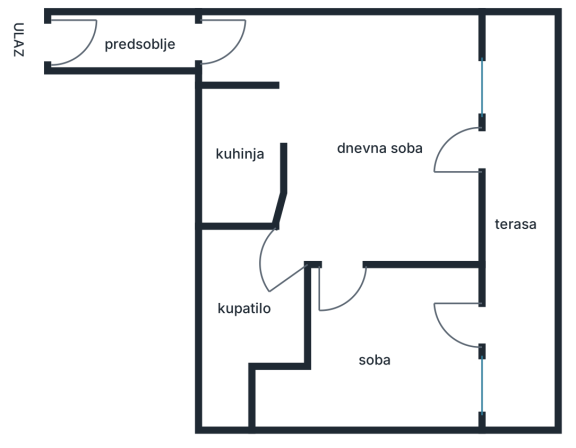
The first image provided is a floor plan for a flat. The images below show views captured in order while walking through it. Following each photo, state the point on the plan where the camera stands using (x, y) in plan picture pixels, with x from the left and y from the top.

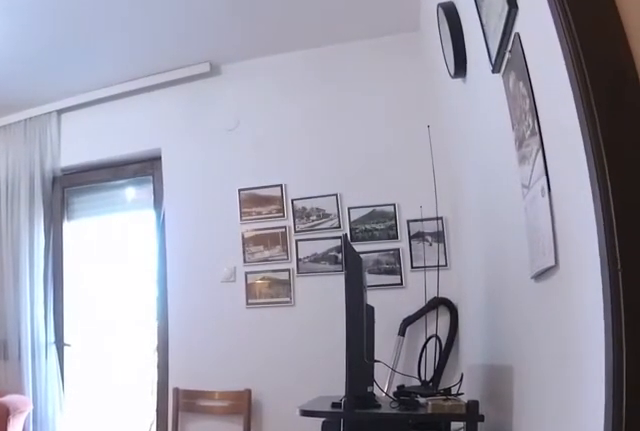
(299, 233)
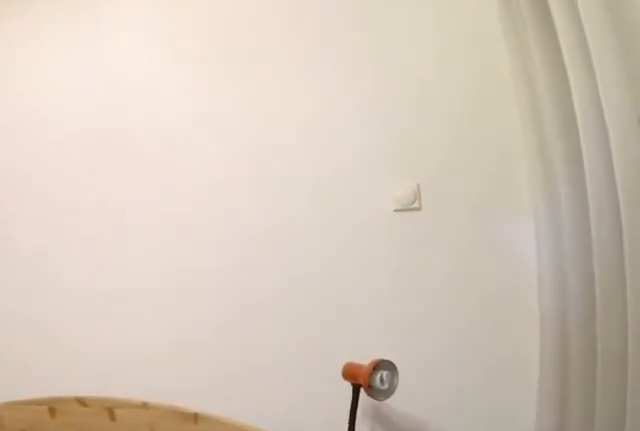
(335, 297)
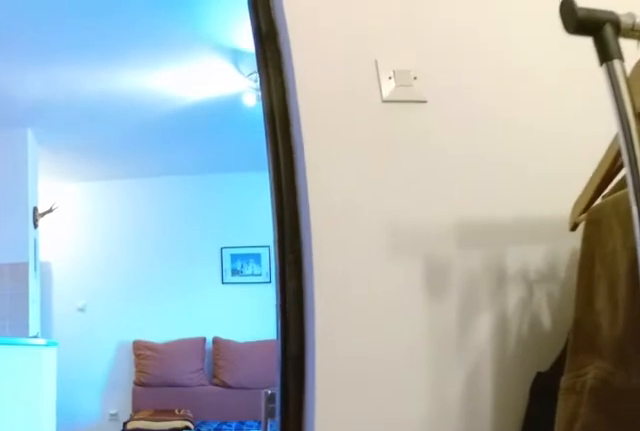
(340, 318)
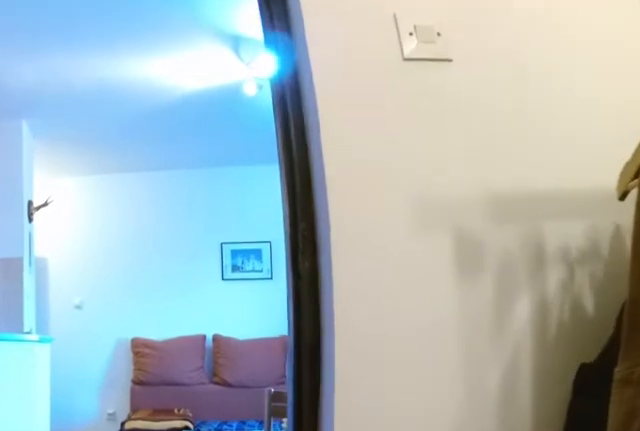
(339, 315)
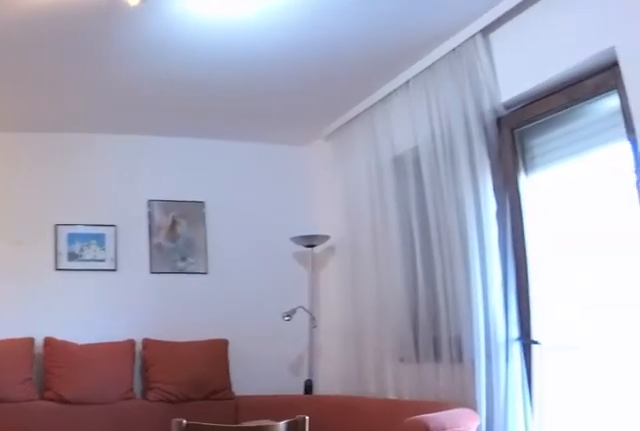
(339, 290)
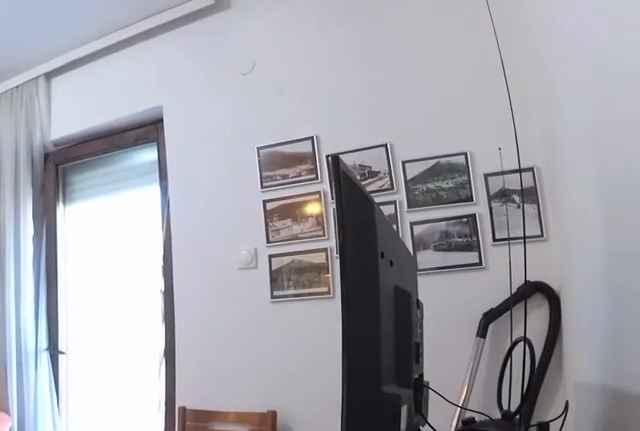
(357, 243)
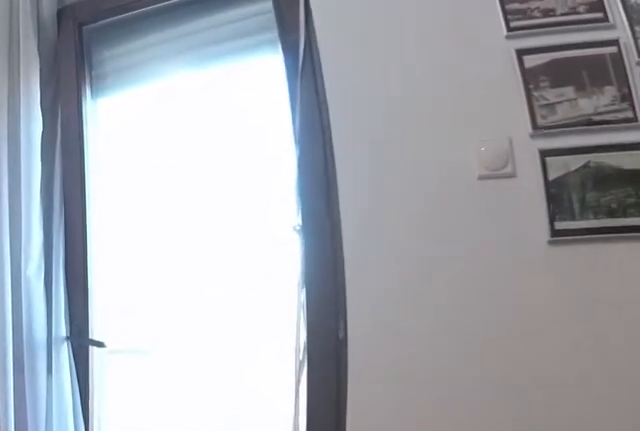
(401, 197)
